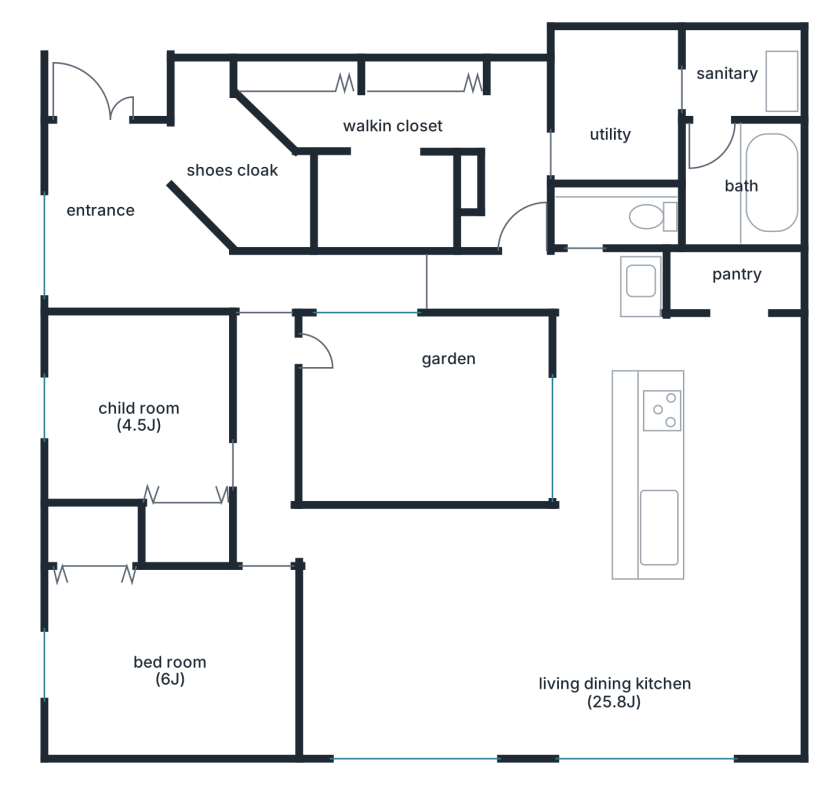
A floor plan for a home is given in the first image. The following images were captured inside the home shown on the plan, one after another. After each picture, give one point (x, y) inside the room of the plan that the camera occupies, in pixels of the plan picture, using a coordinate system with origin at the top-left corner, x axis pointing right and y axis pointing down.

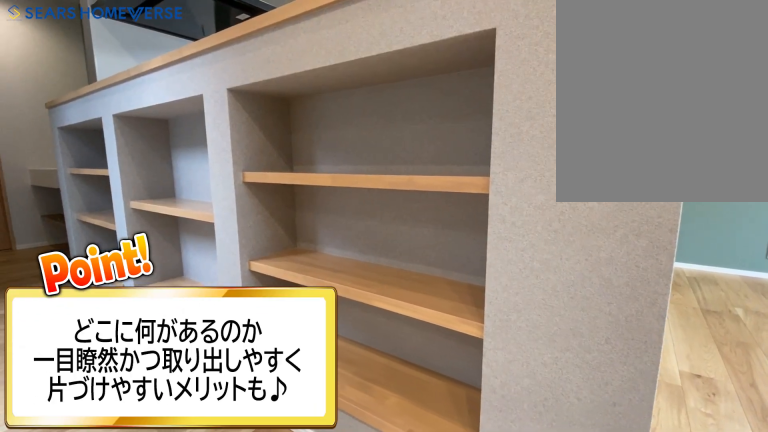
(733, 474)
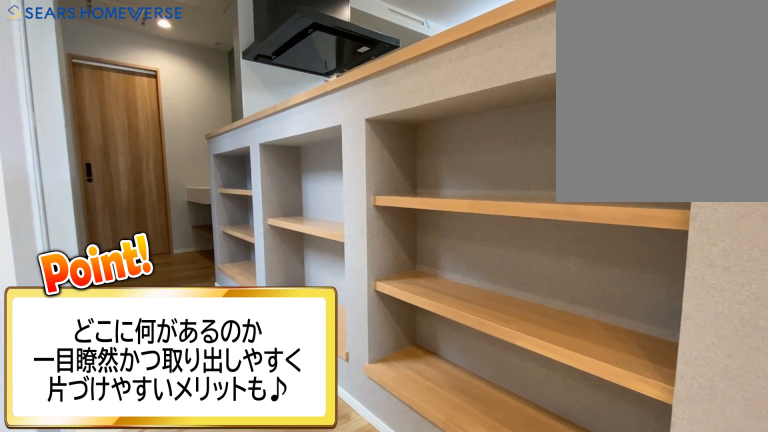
(732, 474)
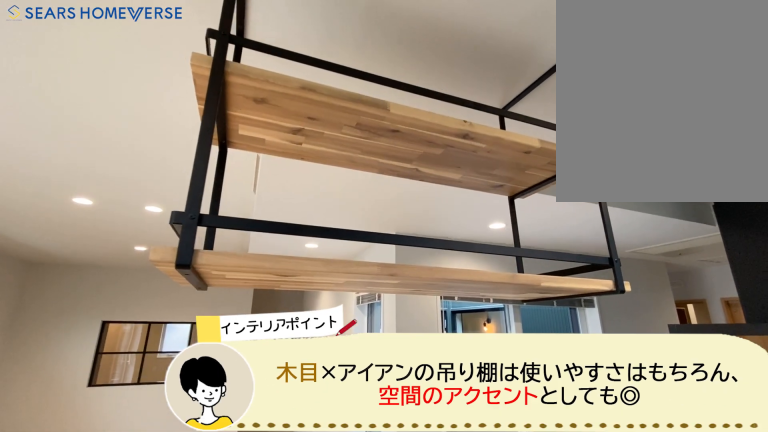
(733, 474)
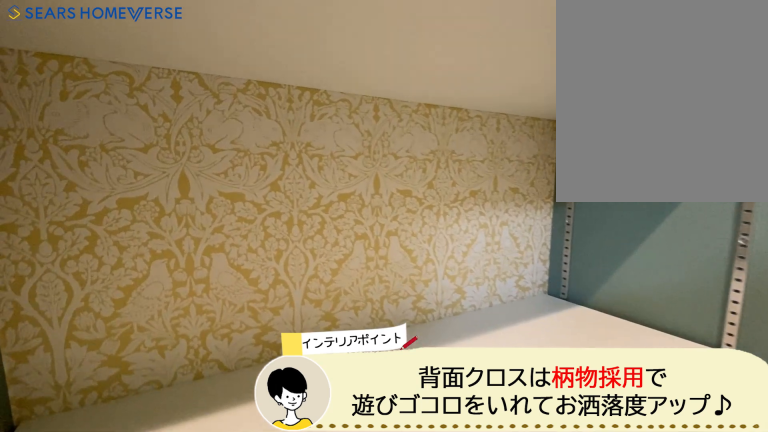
(741, 284)
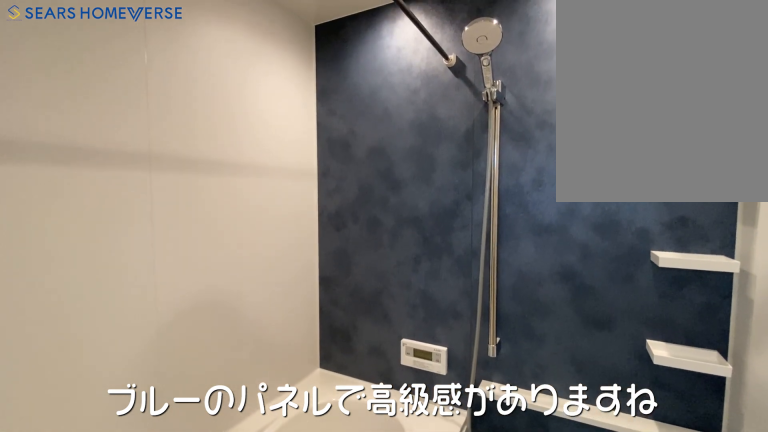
(765, 156)
